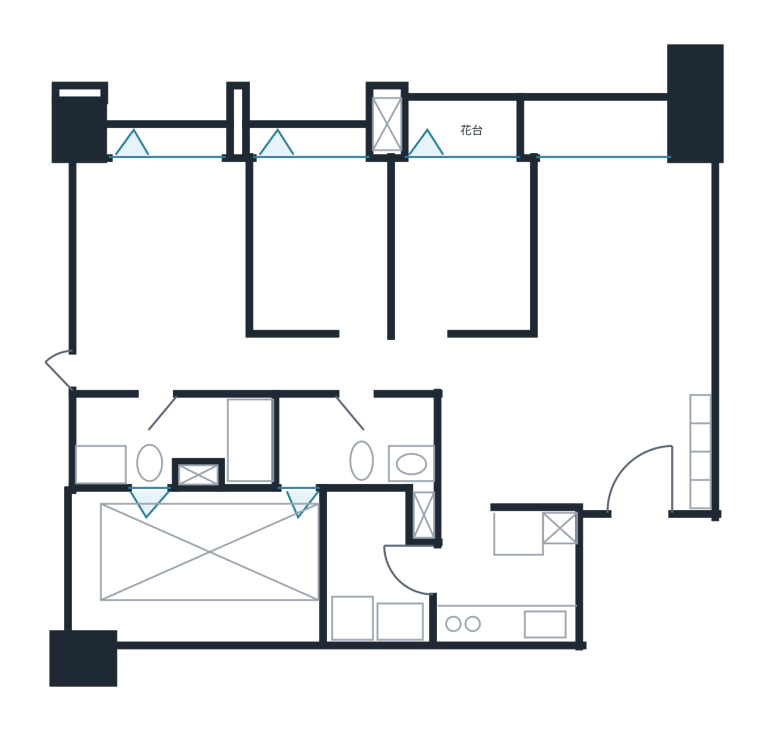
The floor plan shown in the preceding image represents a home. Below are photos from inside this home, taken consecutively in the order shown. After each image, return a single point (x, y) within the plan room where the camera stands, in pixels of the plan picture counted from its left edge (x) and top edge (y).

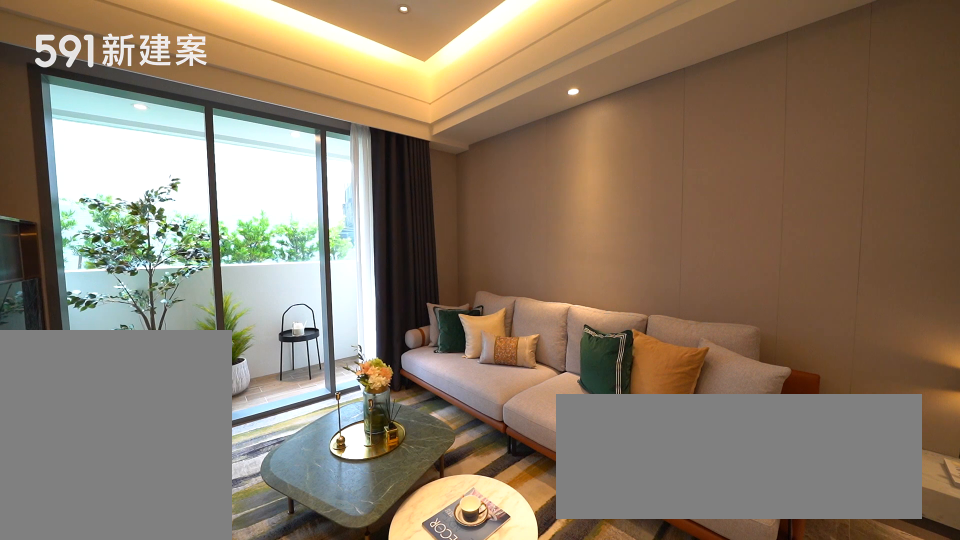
(623, 244)
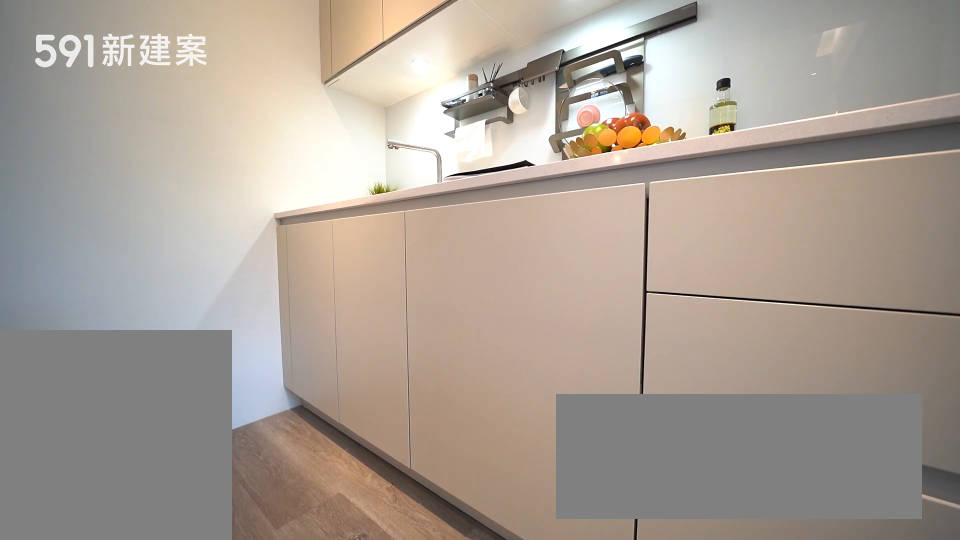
(512, 577)
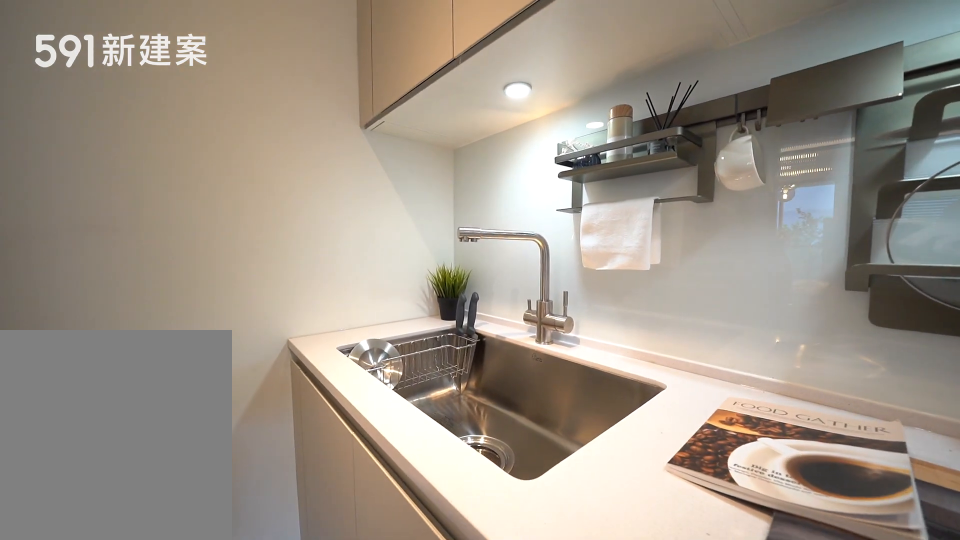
(512, 577)
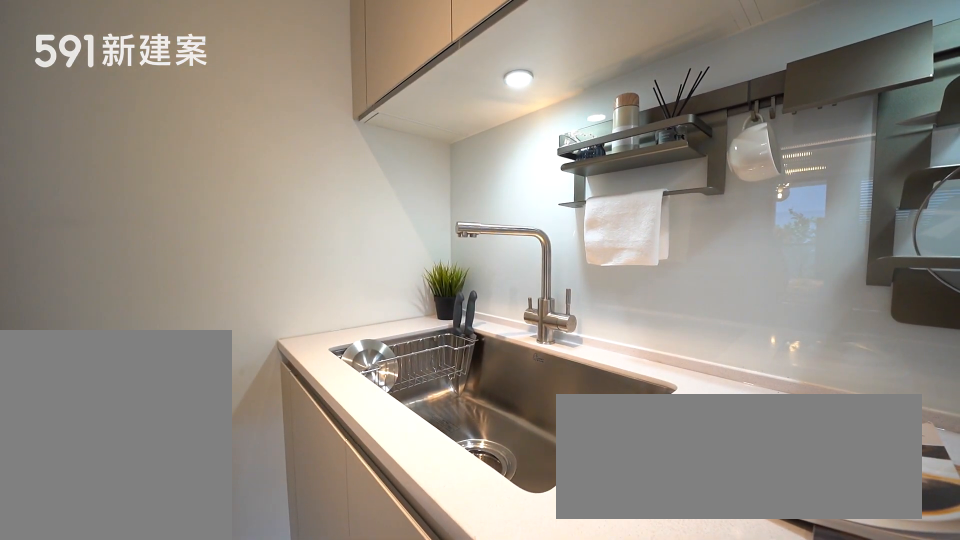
(512, 577)
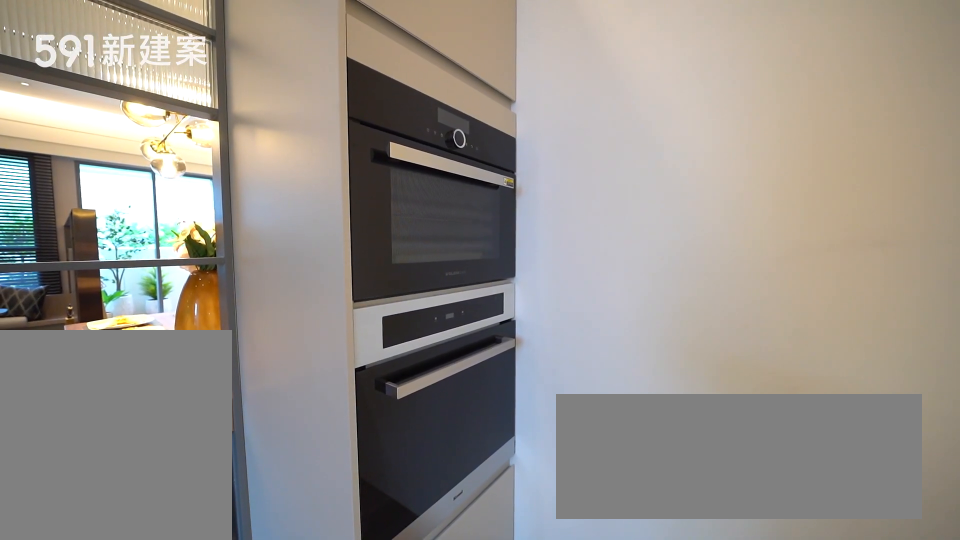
(512, 577)
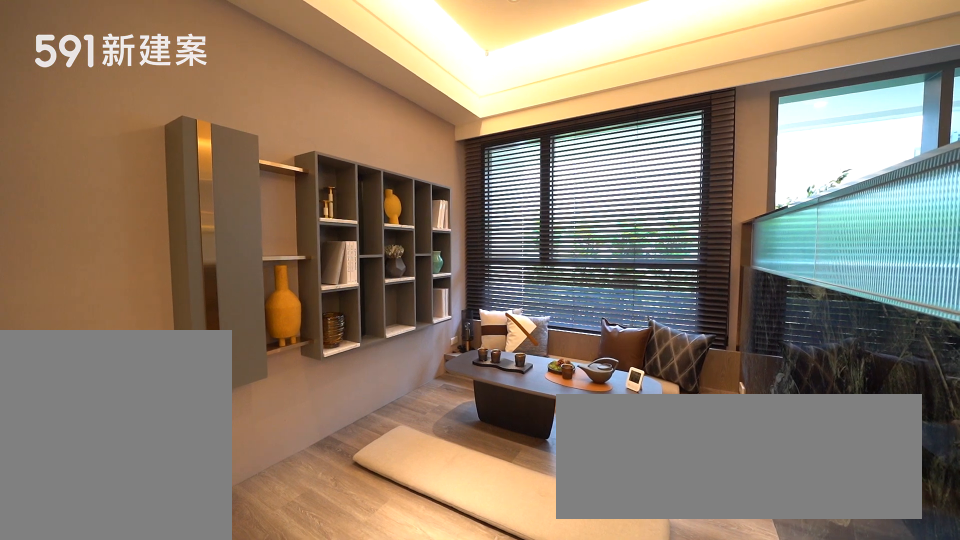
(458, 242)
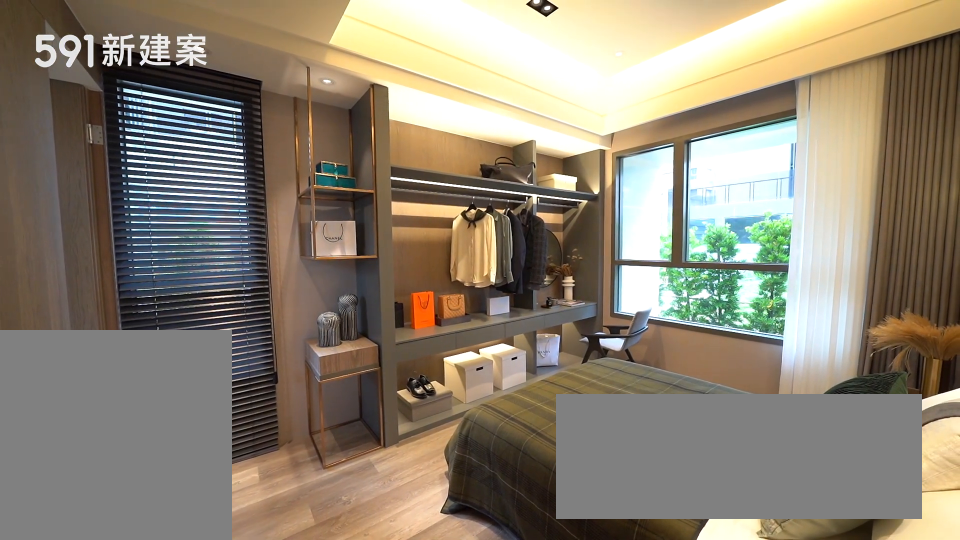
(159, 279)
